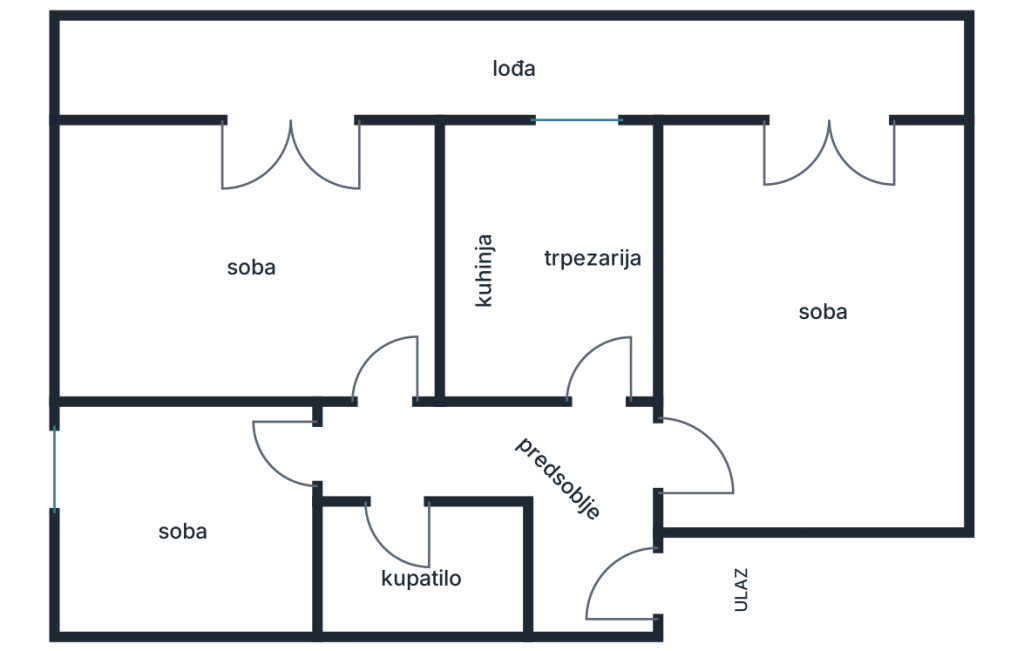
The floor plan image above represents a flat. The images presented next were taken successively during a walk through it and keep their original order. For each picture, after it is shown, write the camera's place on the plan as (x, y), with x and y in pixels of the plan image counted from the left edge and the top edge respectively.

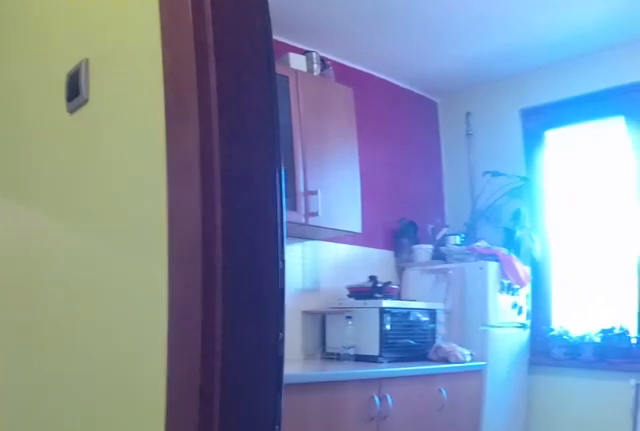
(653, 457)
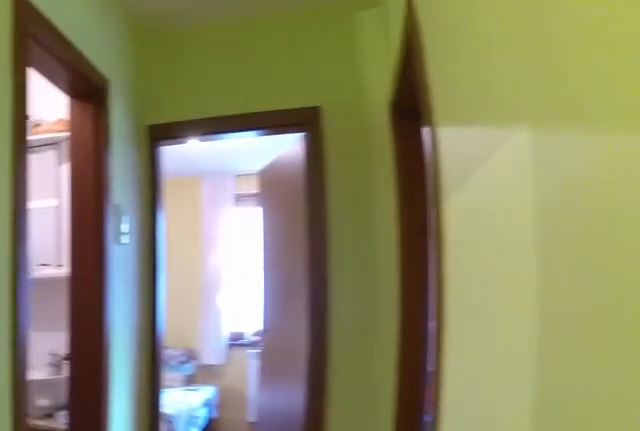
(638, 421)
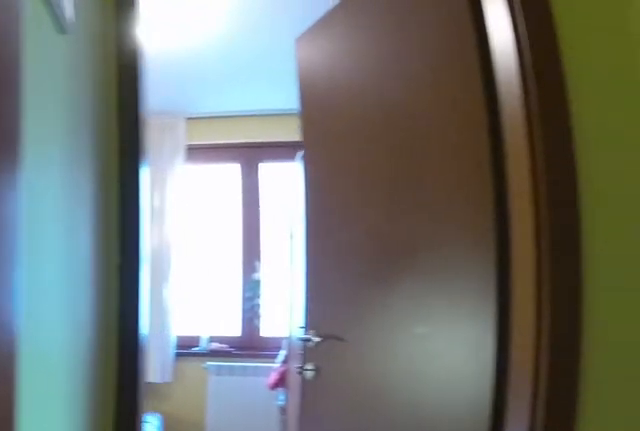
(438, 453)
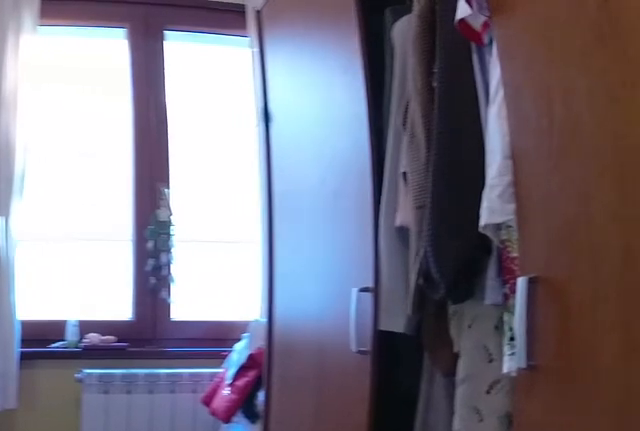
(281, 451)
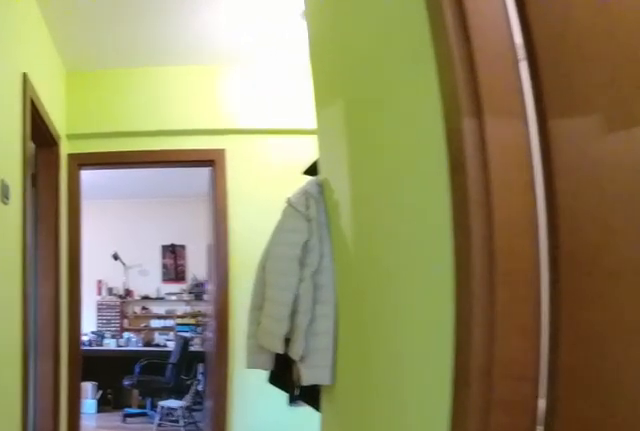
(330, 450)
